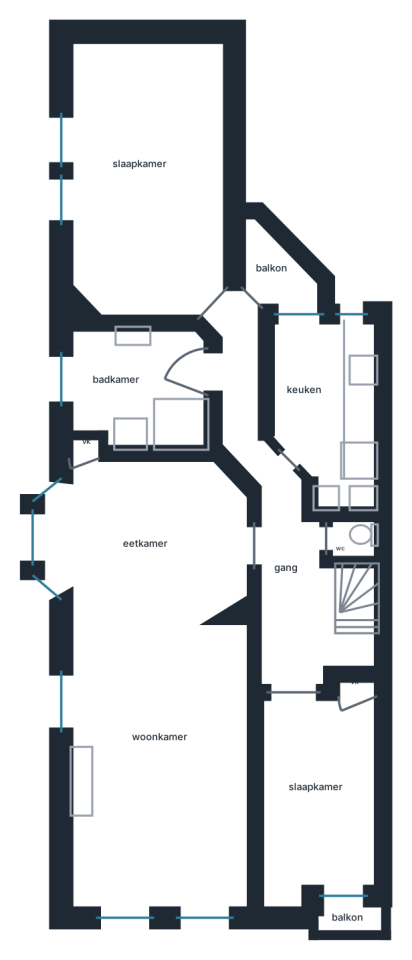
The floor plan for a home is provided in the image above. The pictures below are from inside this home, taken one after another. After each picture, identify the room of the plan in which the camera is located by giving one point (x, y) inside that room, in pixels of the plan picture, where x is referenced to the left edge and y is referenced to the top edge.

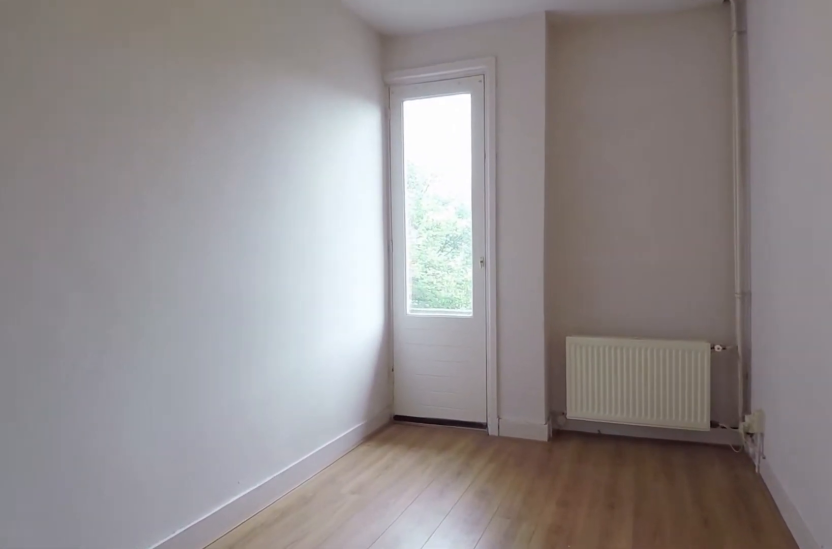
(317, 797)
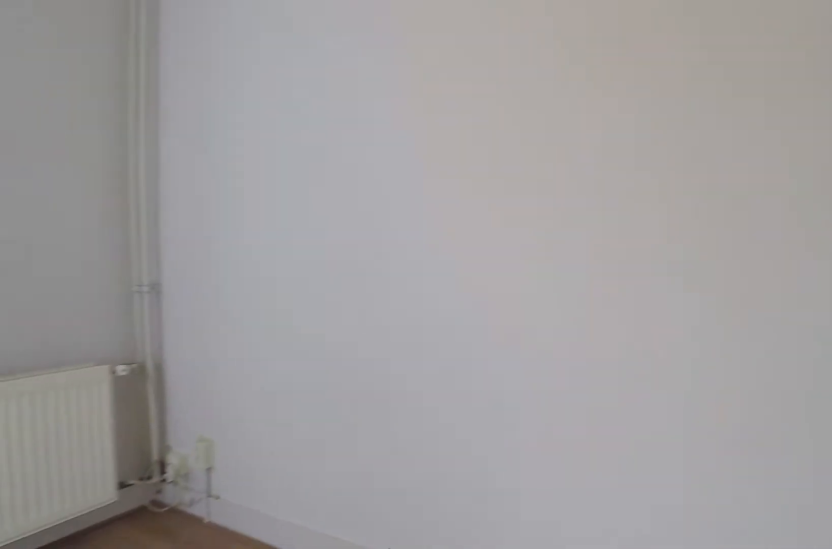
(317, 797)
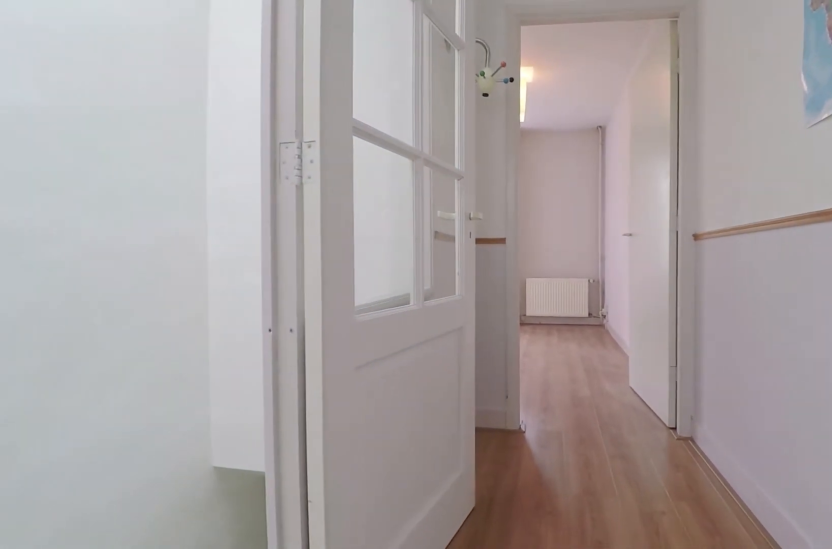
(356, 600)
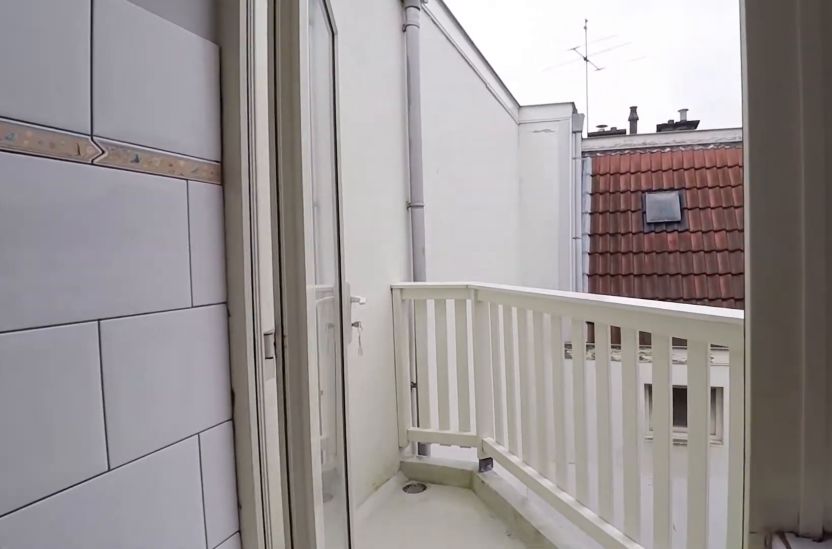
(328, 393)
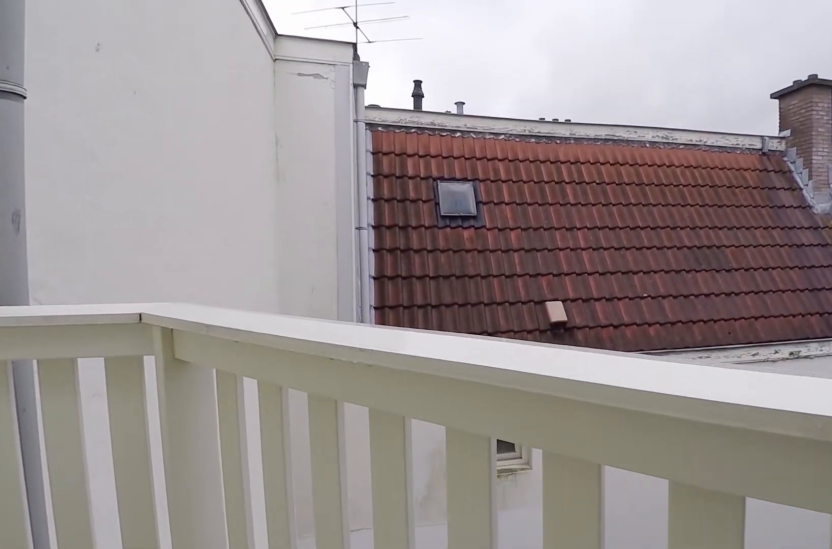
(277, 274)
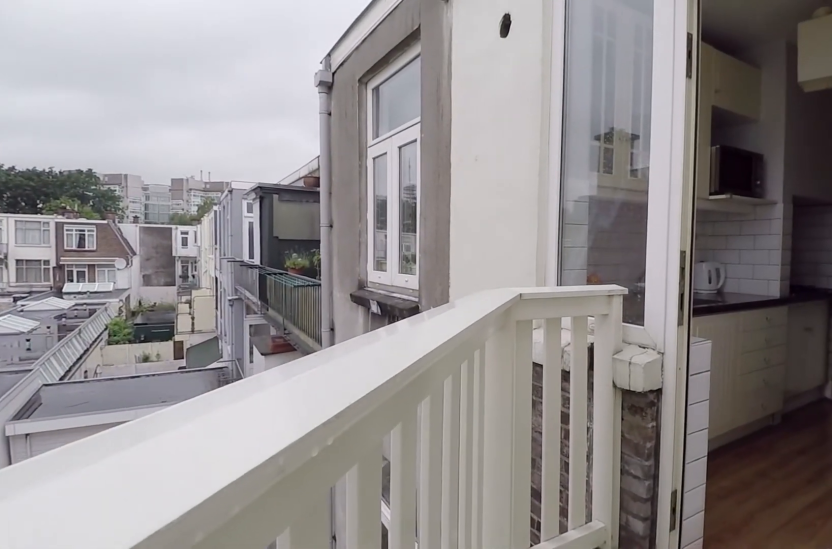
(277, 274)
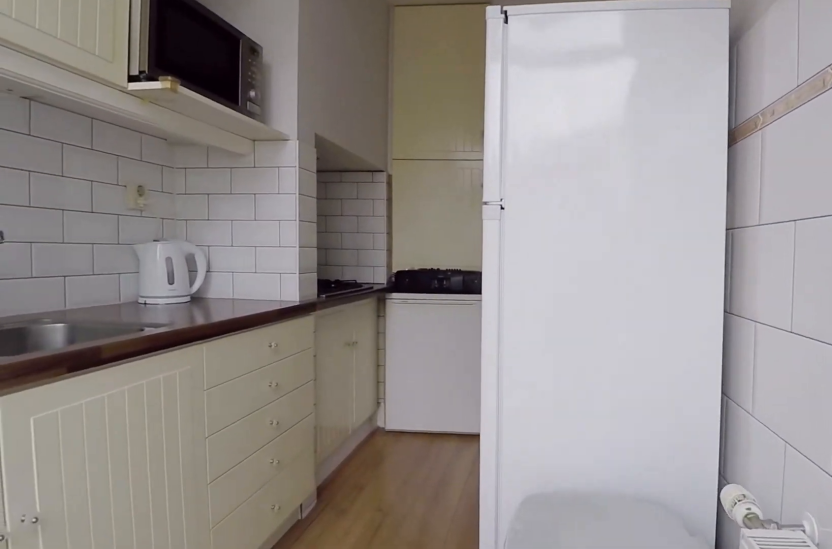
(359, 399)
